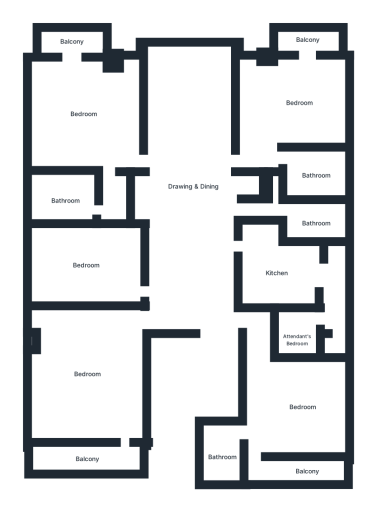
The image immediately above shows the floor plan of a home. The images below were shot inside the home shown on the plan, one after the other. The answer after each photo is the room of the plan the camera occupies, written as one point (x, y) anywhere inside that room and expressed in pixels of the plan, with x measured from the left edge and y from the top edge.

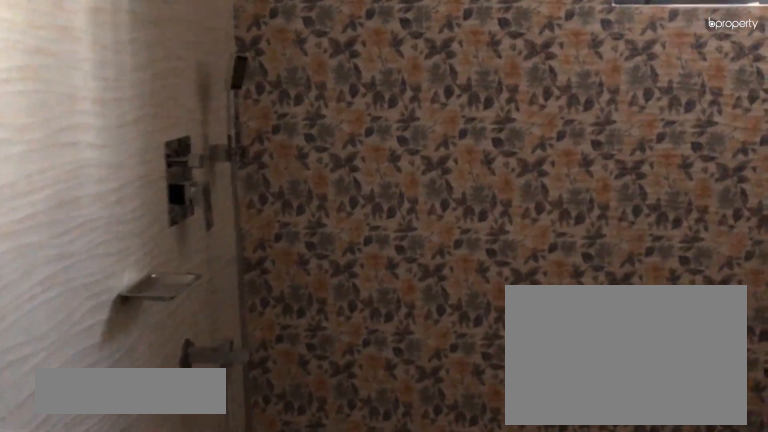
(65, 197)
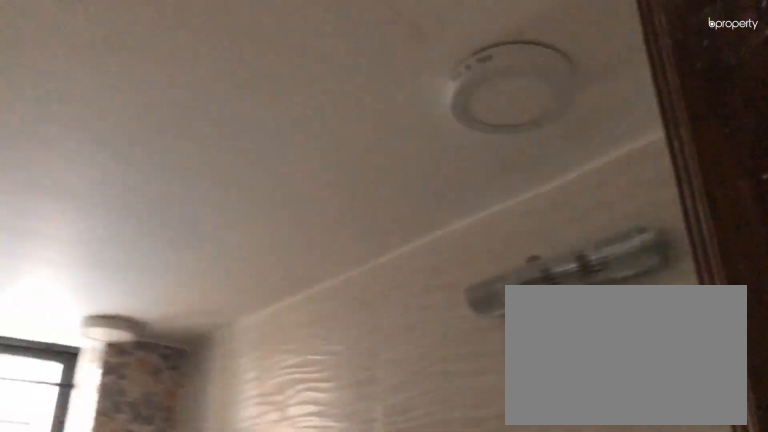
(65, 197)
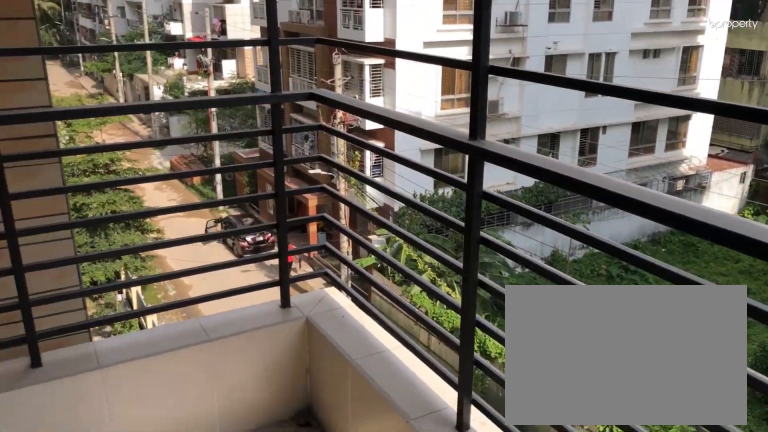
(69, 38)
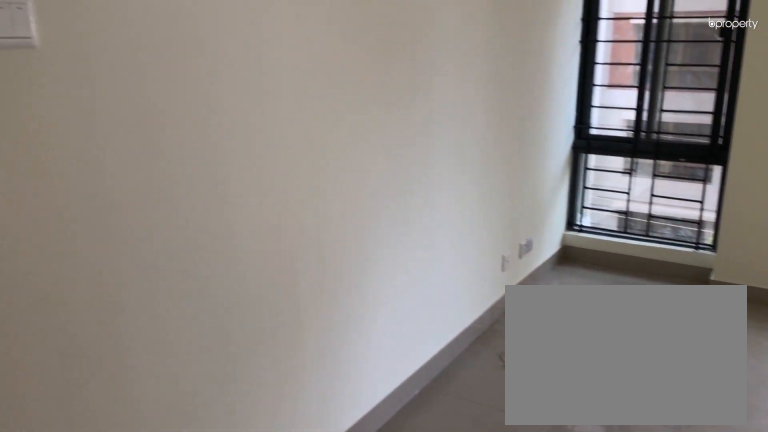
(296, 97)
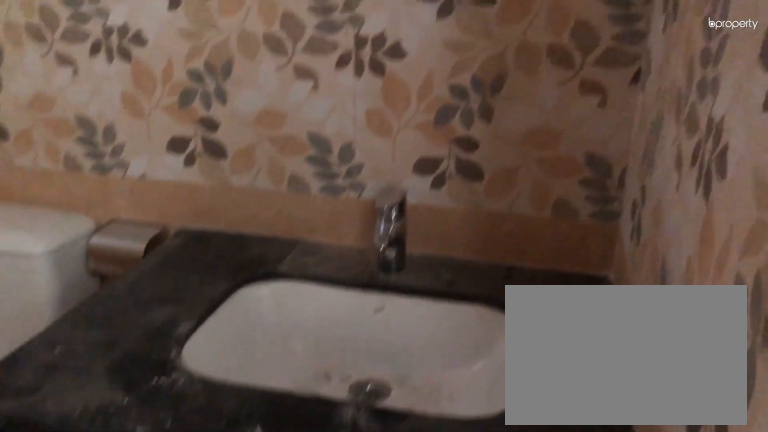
(314, 174)
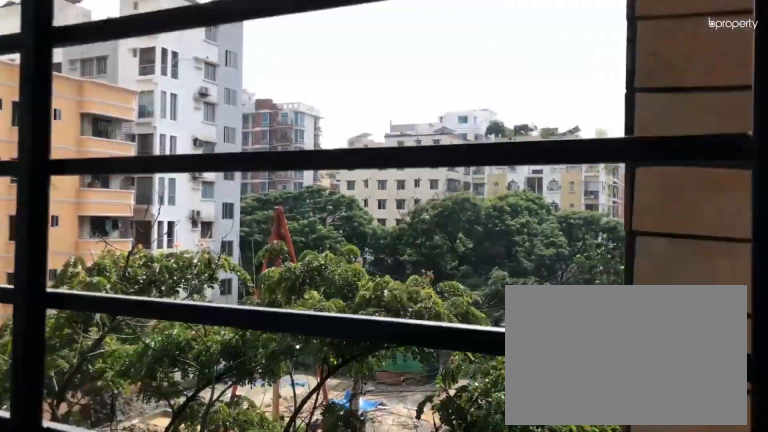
(306, 40)
